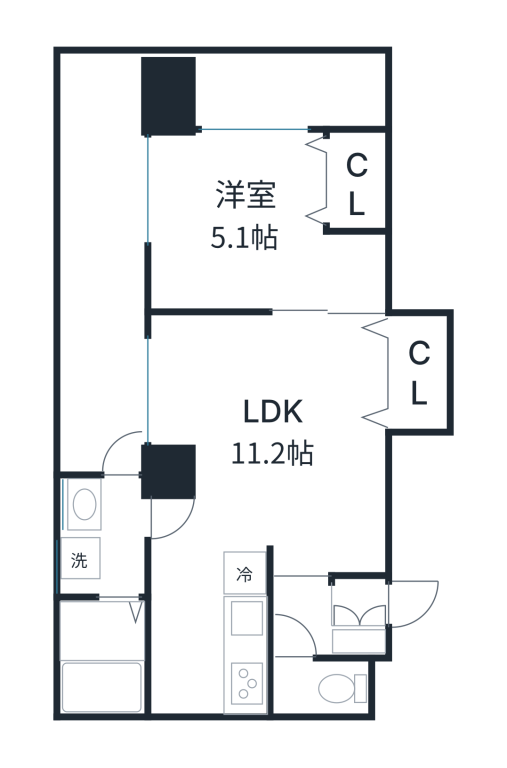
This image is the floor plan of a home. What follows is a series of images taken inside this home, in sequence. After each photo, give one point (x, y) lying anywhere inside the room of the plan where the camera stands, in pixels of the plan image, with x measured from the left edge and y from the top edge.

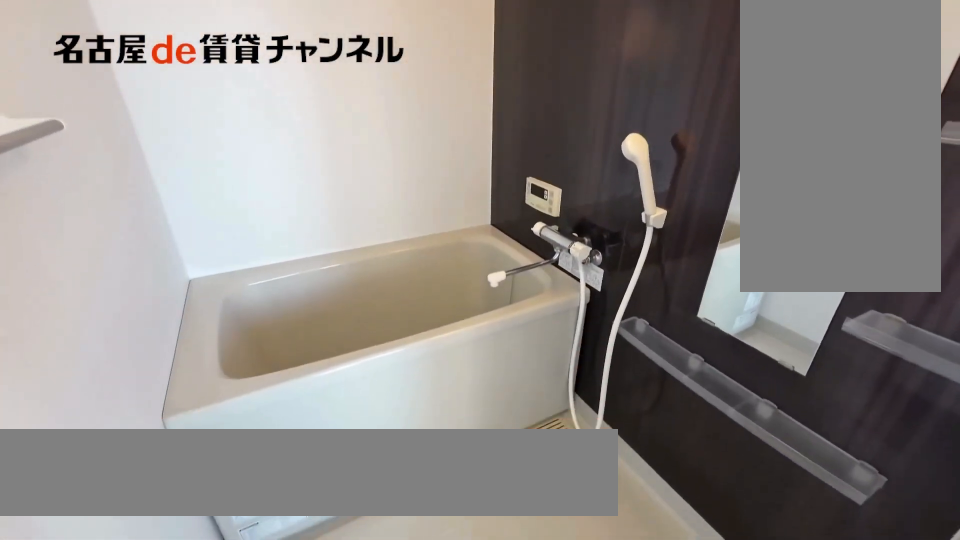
(105, 654)
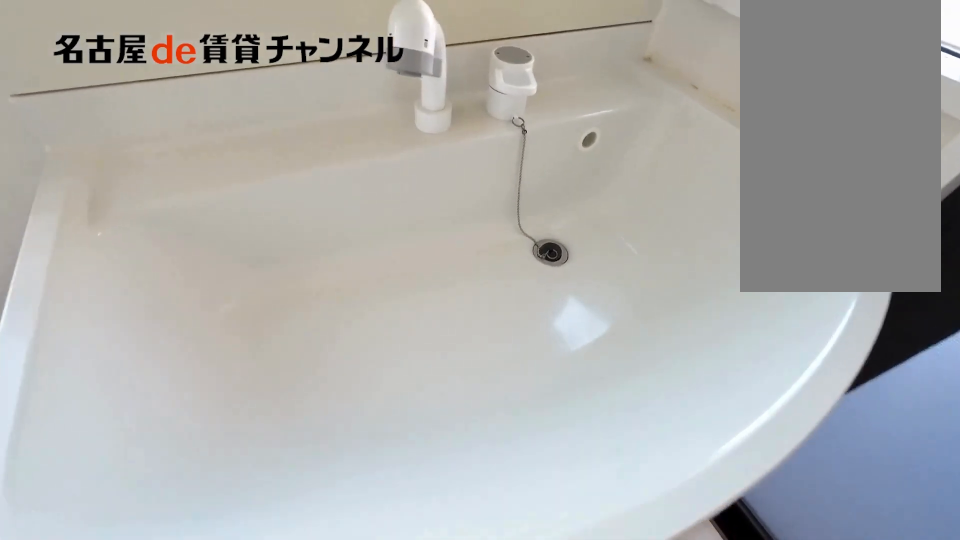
(105, 535)
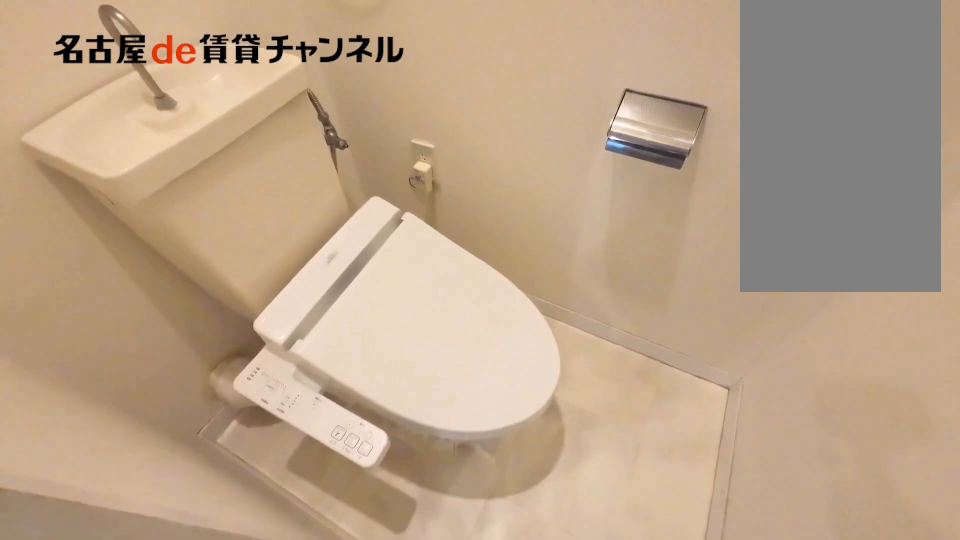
(323, 684)
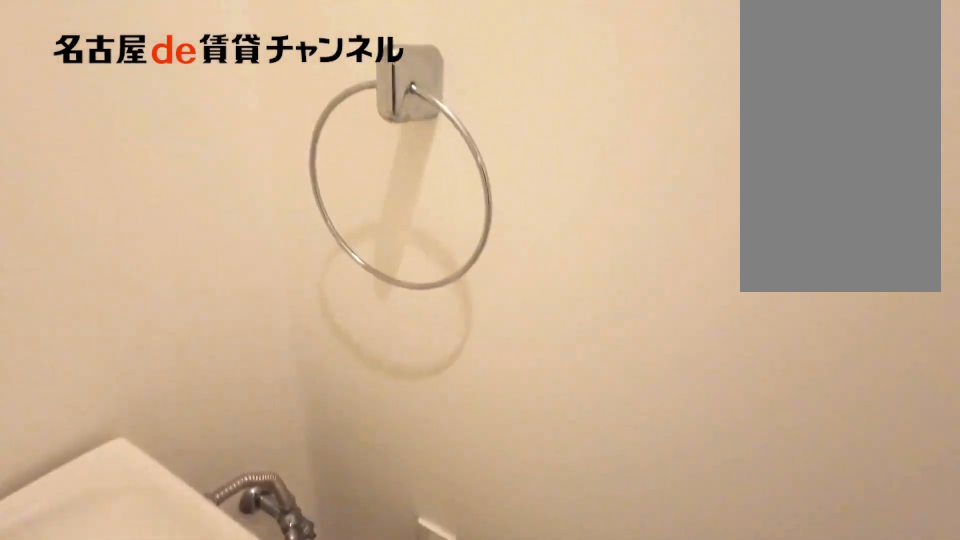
(323, 684)
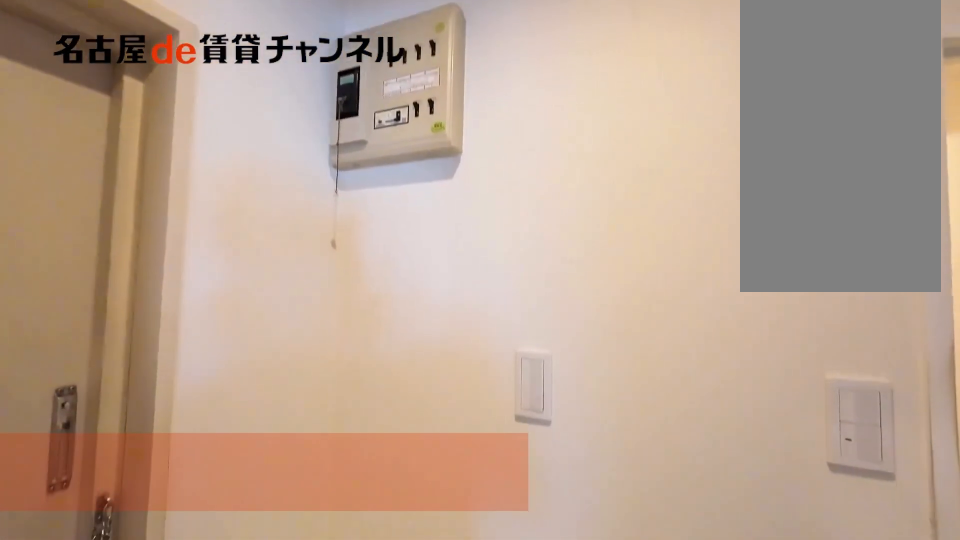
(362, 643)
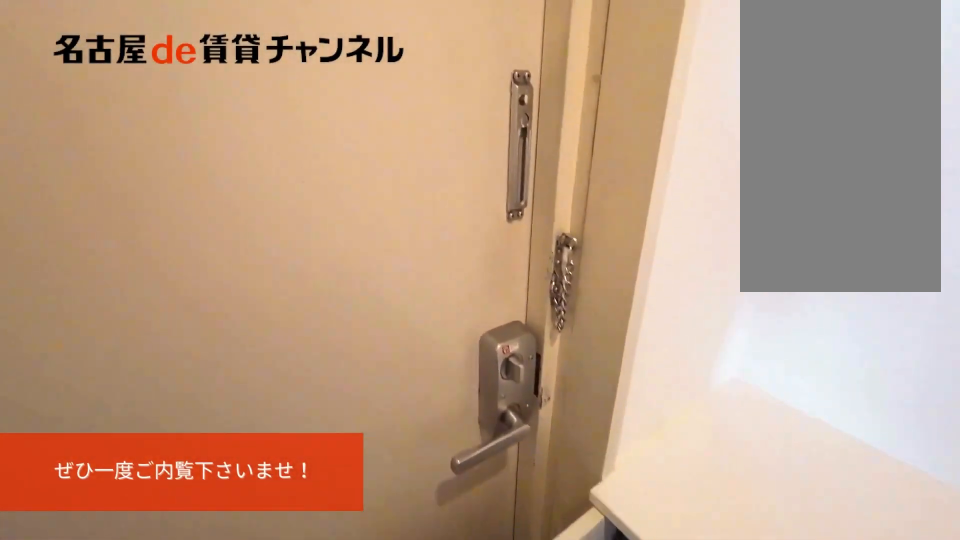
(362, 643)
